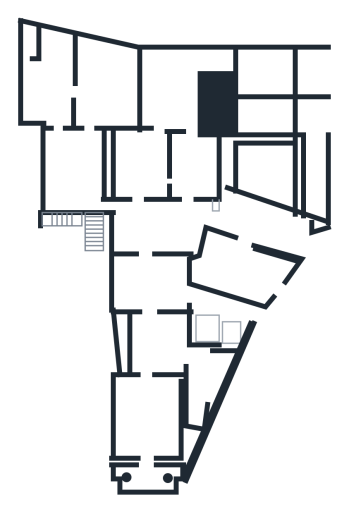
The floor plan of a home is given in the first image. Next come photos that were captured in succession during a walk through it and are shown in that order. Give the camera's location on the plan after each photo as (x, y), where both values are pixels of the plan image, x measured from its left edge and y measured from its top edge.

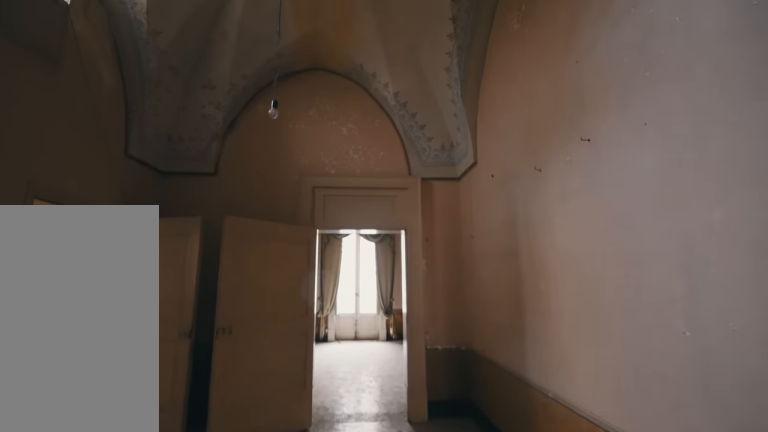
(152, 345)
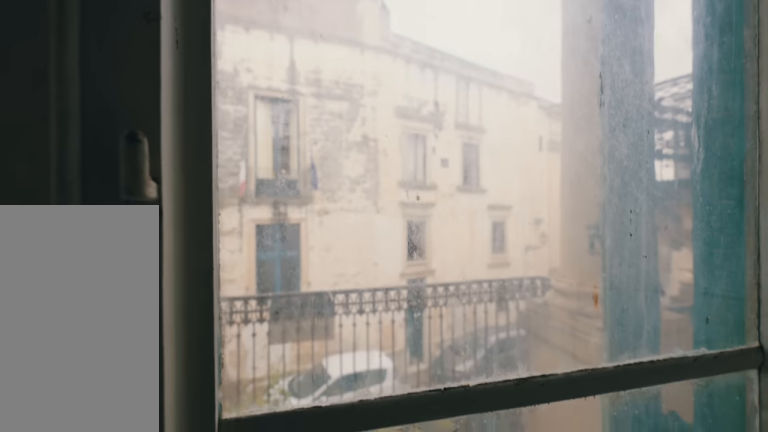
(151, 417)
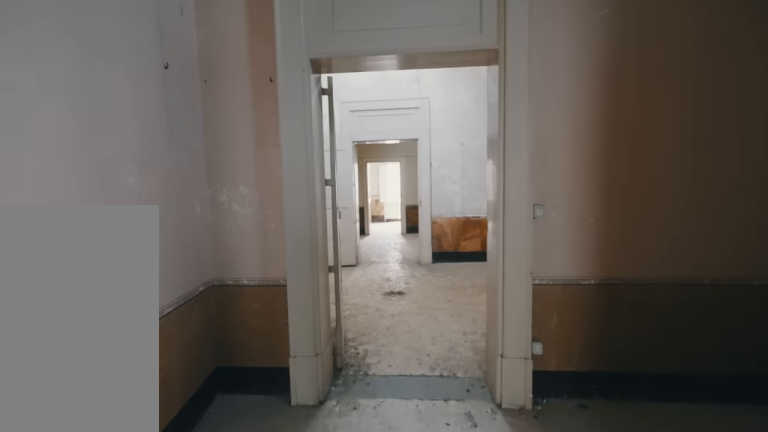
(149, 315)
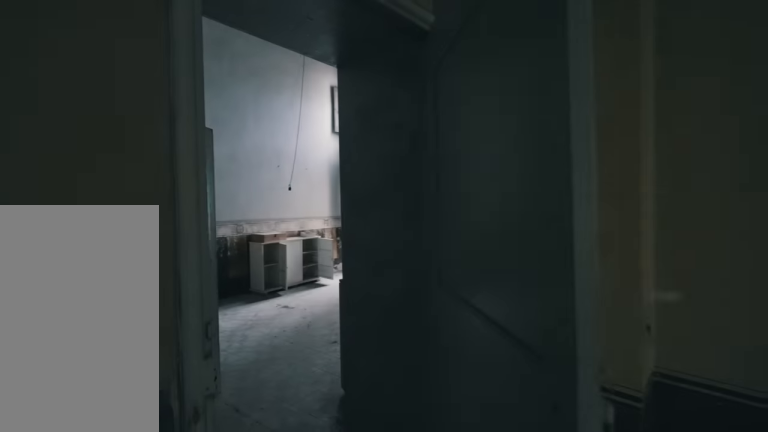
(157, 230)
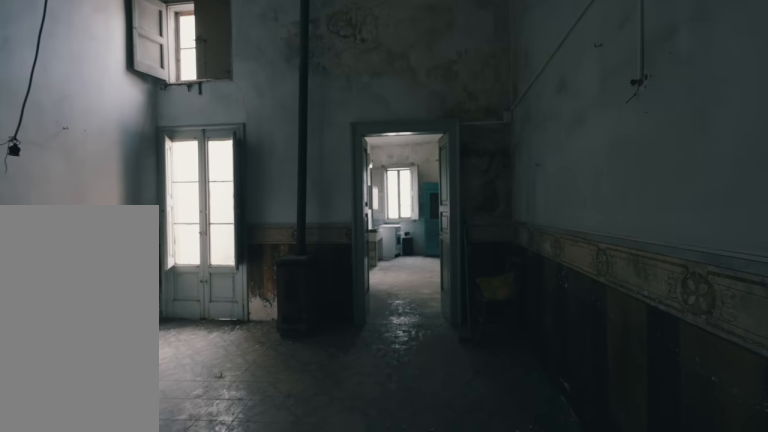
(75, 174)
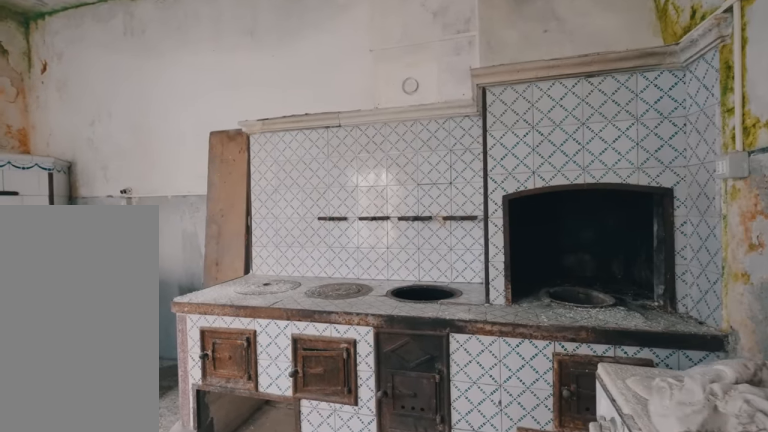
(95, 91)
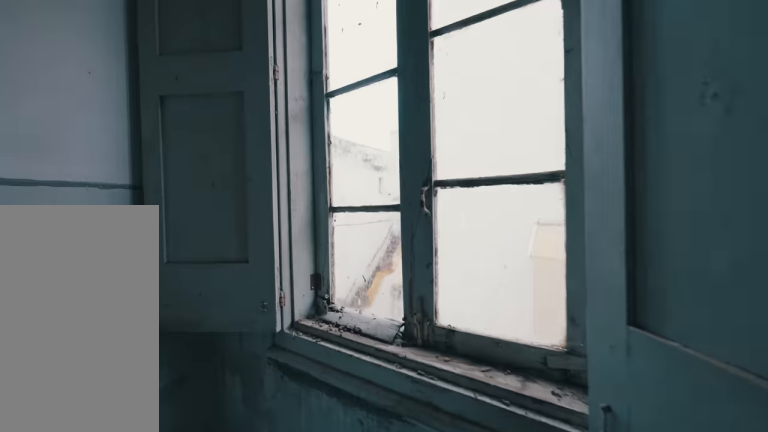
(95, 91)
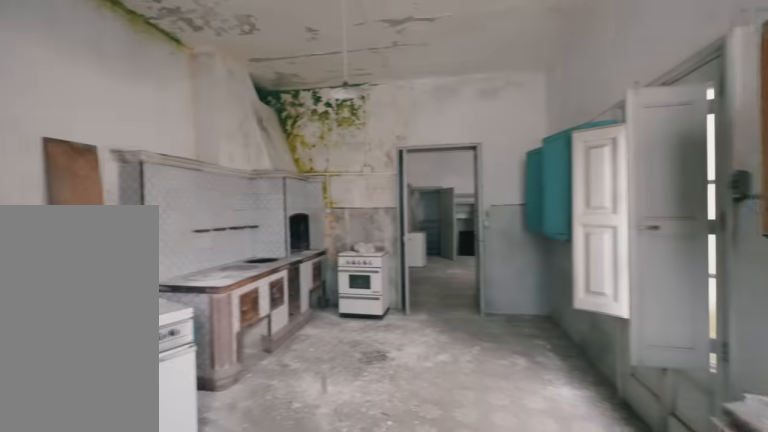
(95, 91)
